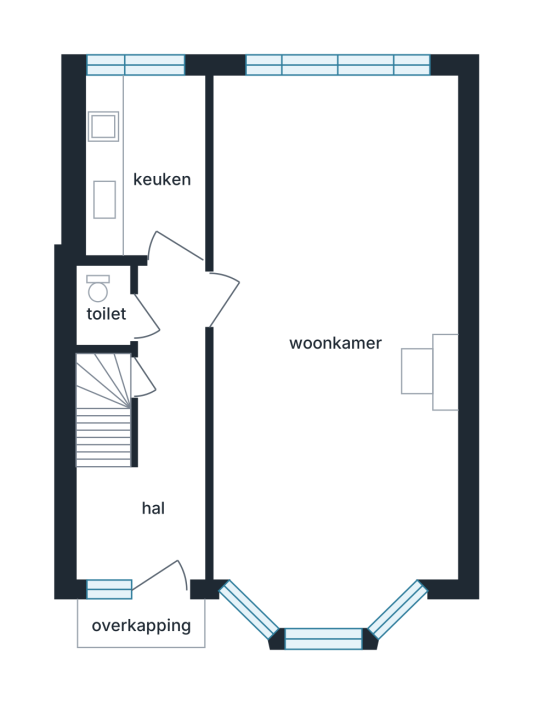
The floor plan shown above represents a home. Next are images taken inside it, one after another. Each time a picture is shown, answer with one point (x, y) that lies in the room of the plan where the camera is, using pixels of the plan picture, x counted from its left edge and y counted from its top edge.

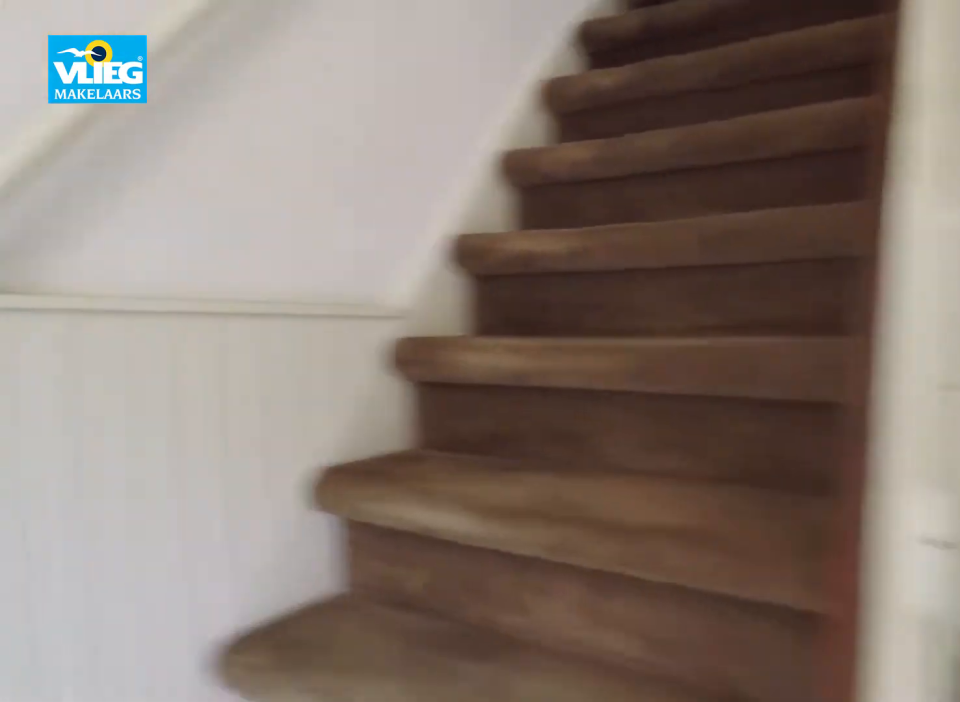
(155, 446)
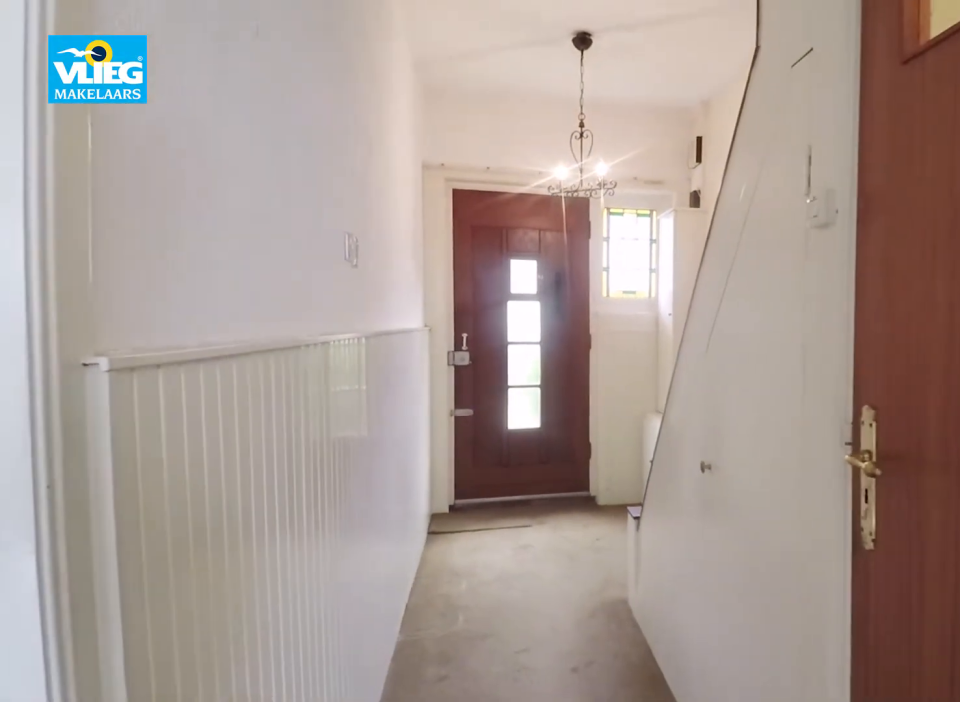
(155, 446)
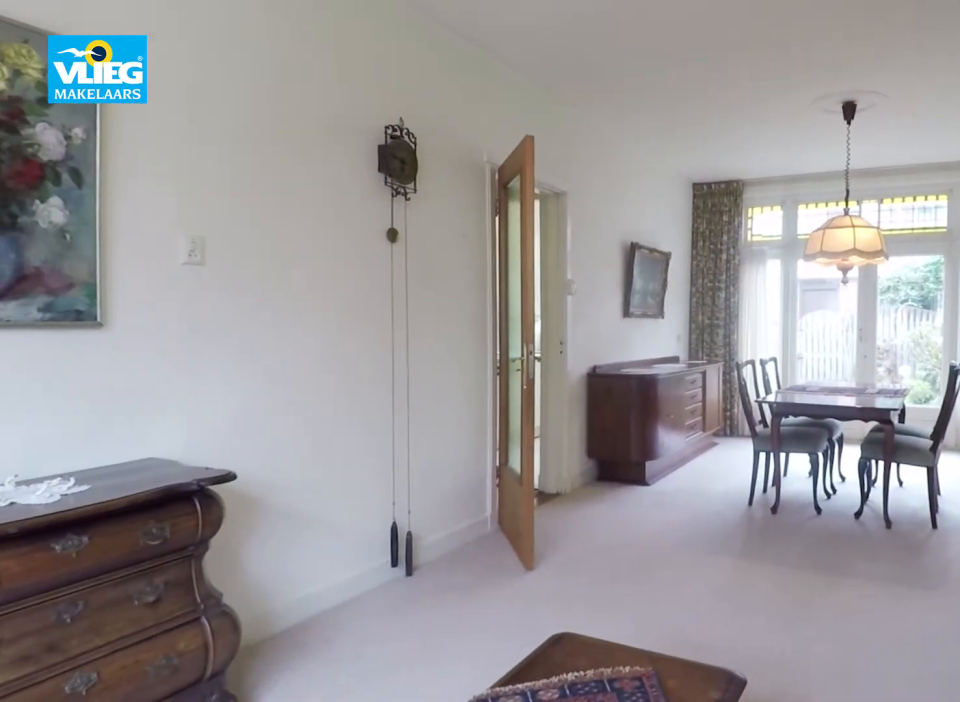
(327, 126)
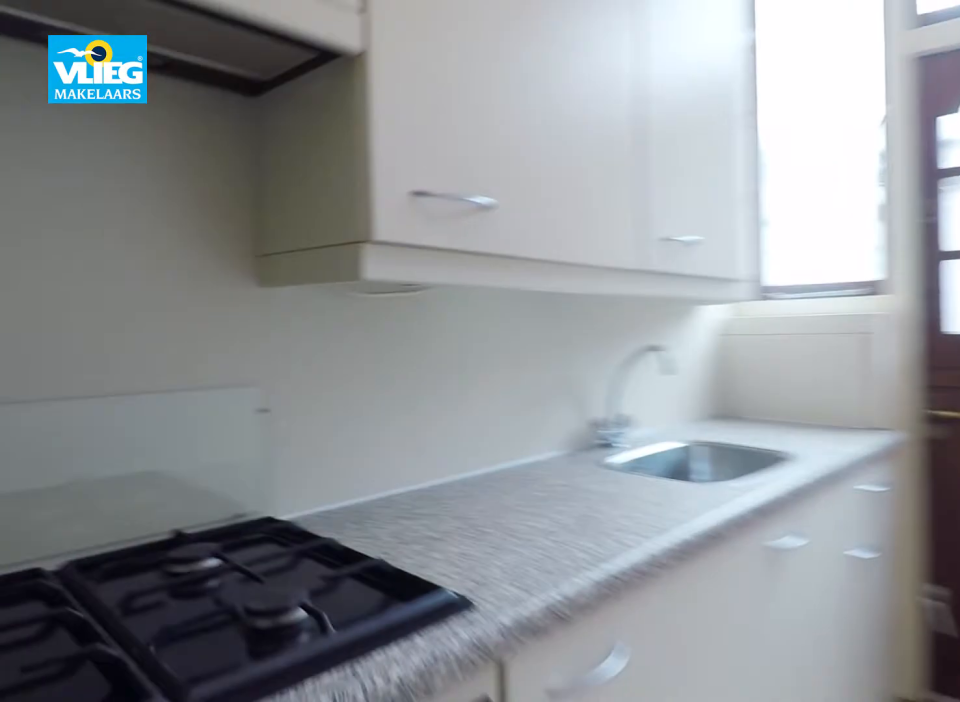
(146, 164)
